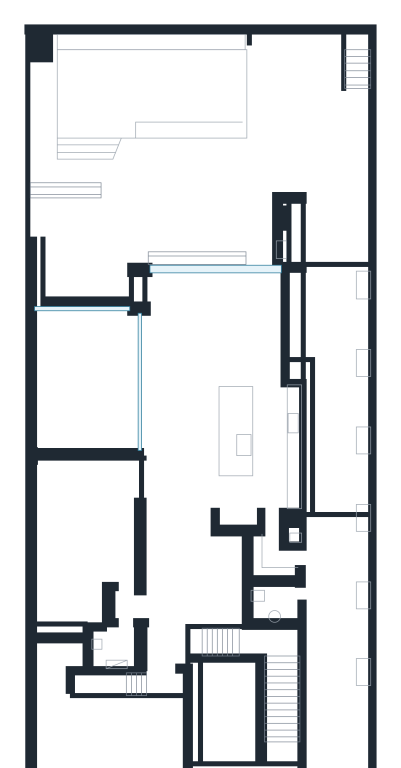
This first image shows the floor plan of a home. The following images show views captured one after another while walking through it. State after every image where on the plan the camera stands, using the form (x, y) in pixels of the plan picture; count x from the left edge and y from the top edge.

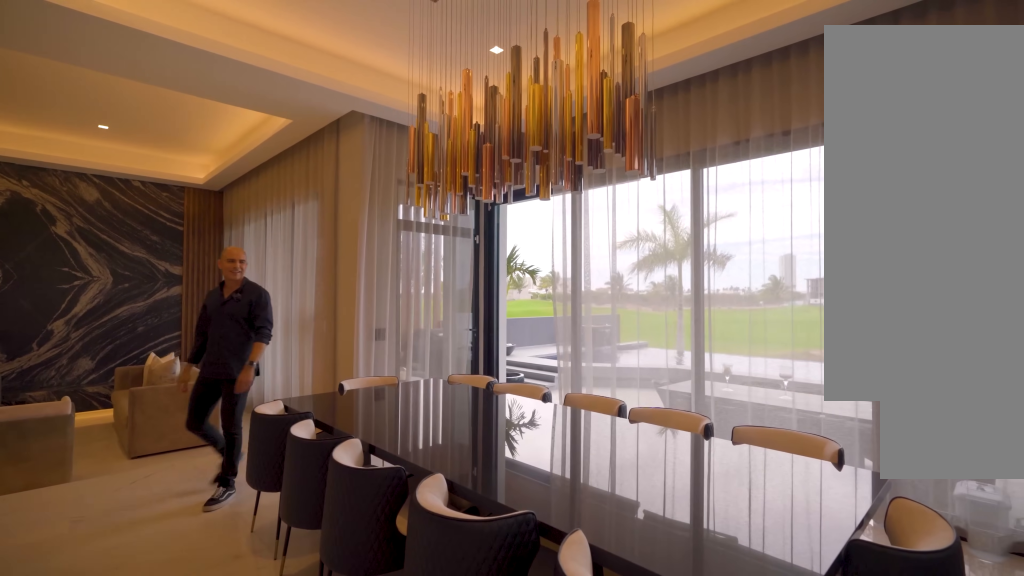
(226, 365)
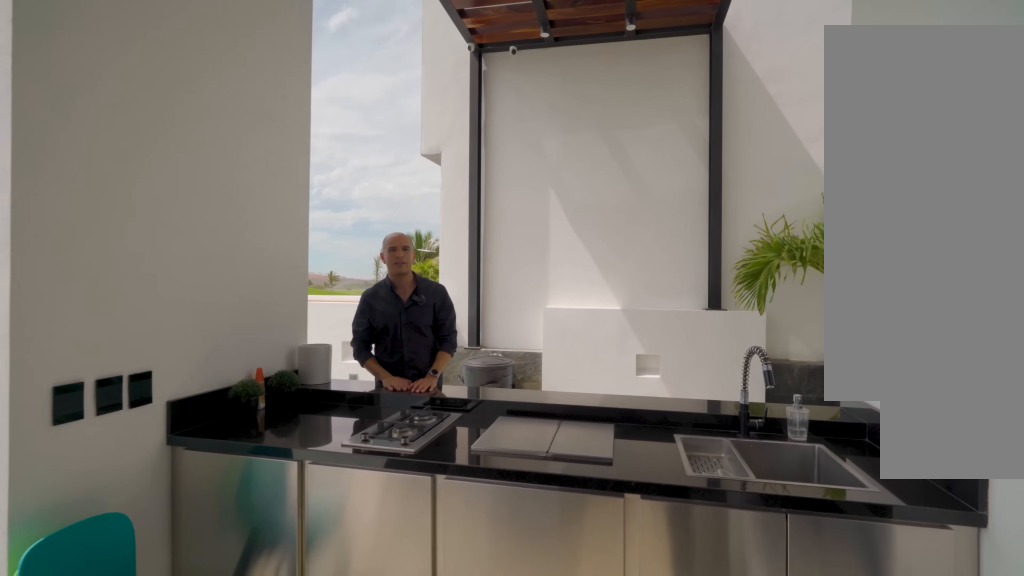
(251, 237)
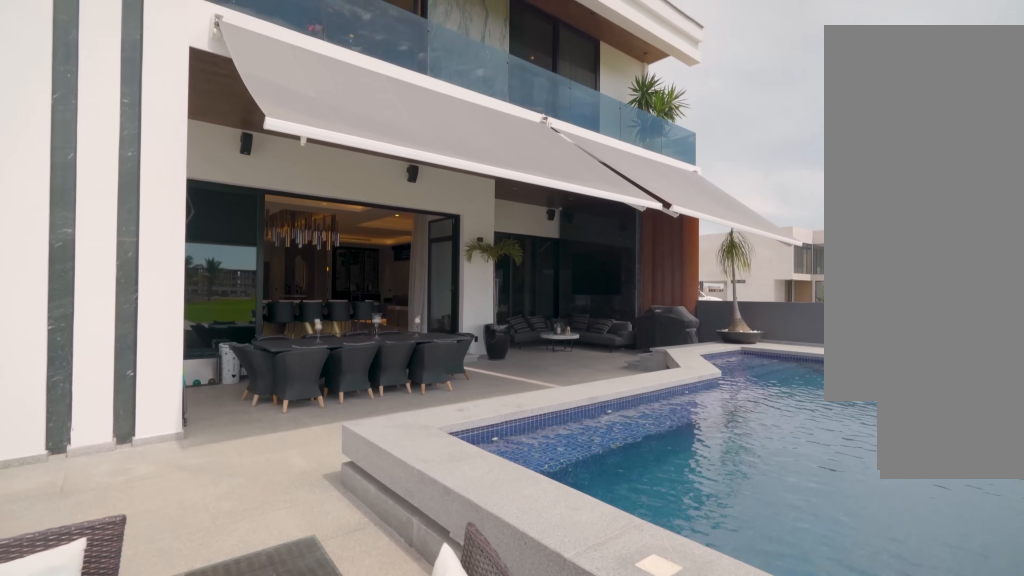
(279, 130)
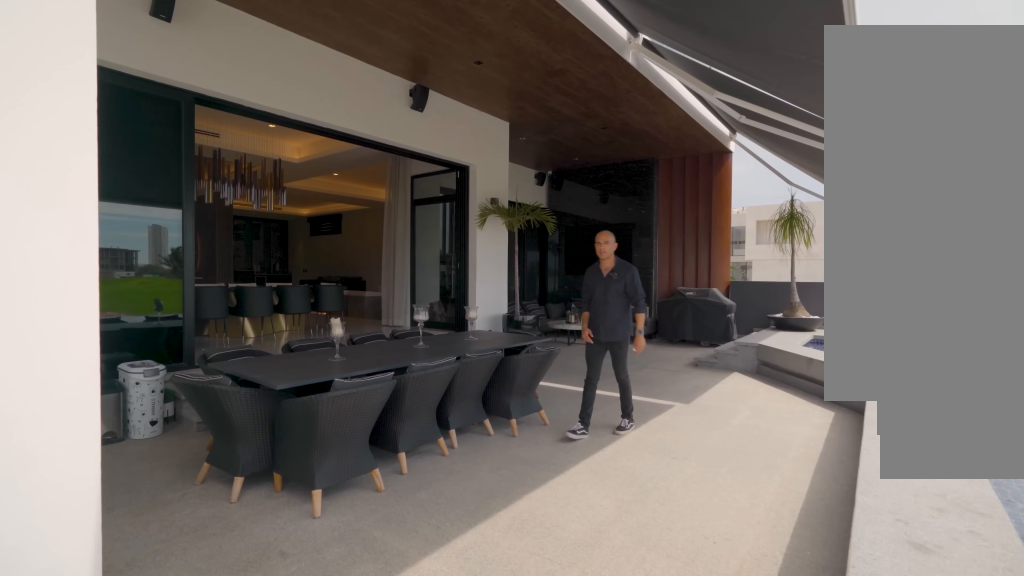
(279, 130)
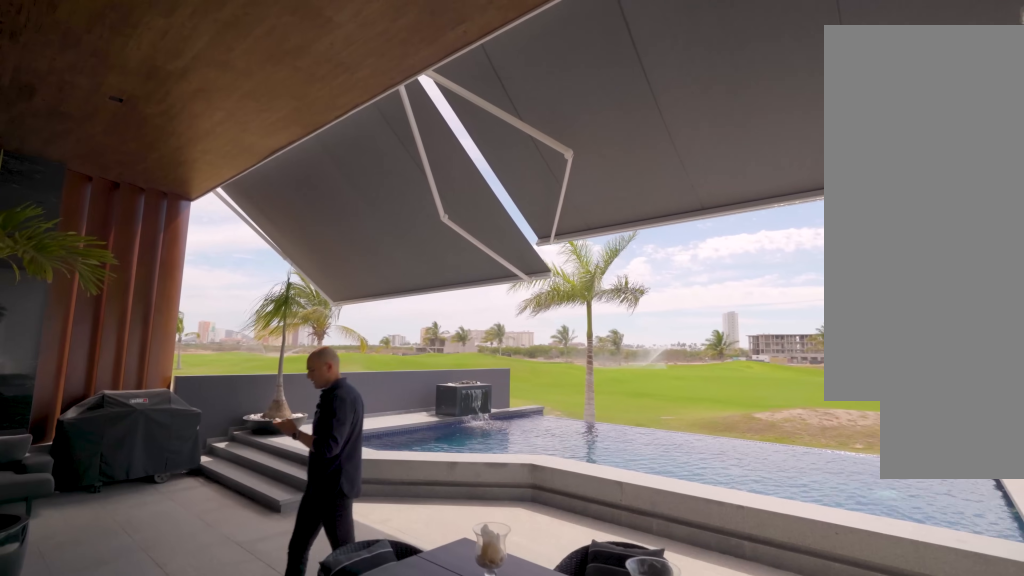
(212, 251)
